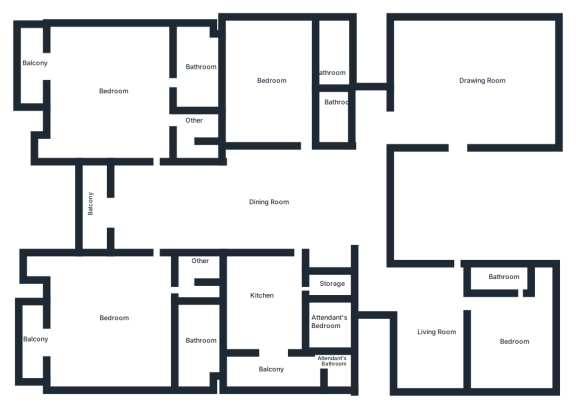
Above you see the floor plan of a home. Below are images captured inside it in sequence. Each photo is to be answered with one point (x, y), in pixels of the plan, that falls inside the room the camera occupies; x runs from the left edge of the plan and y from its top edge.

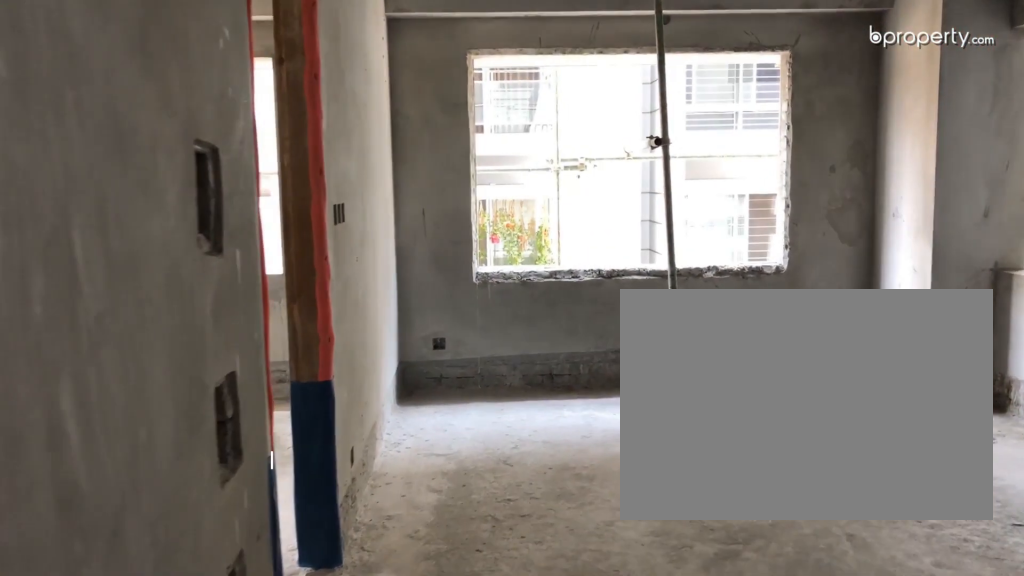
(435, 317)
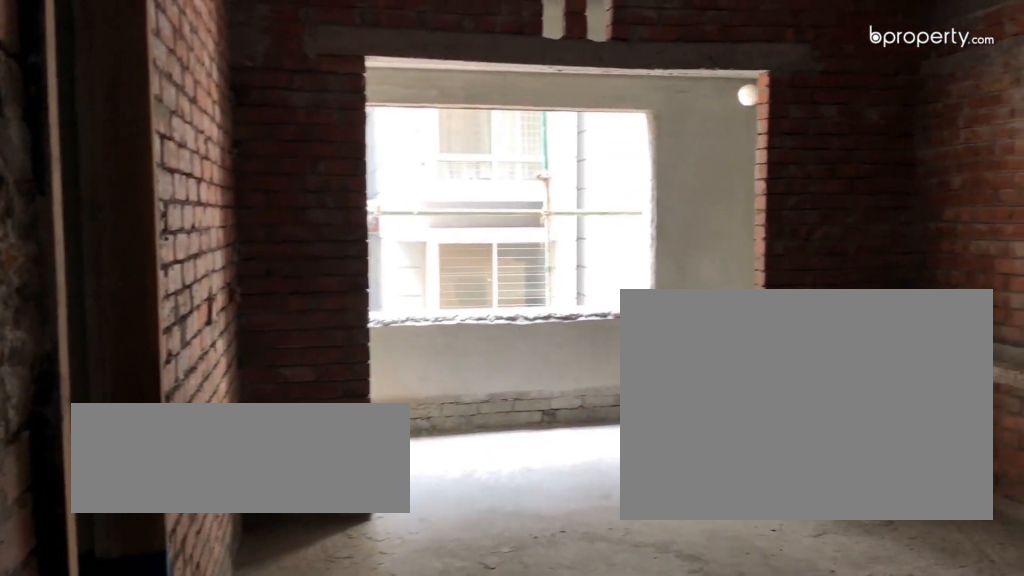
(264, 314)
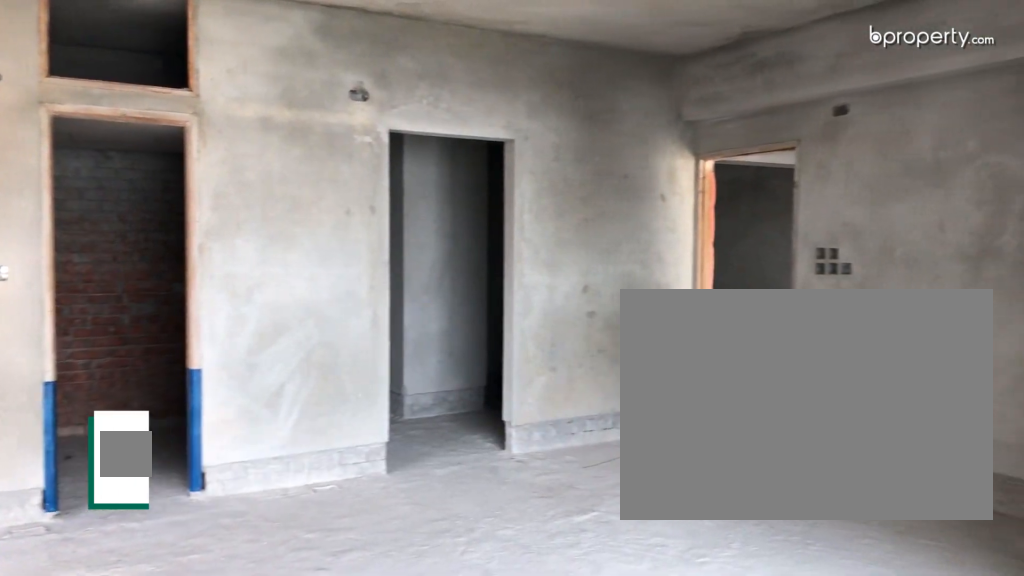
(131, 110)
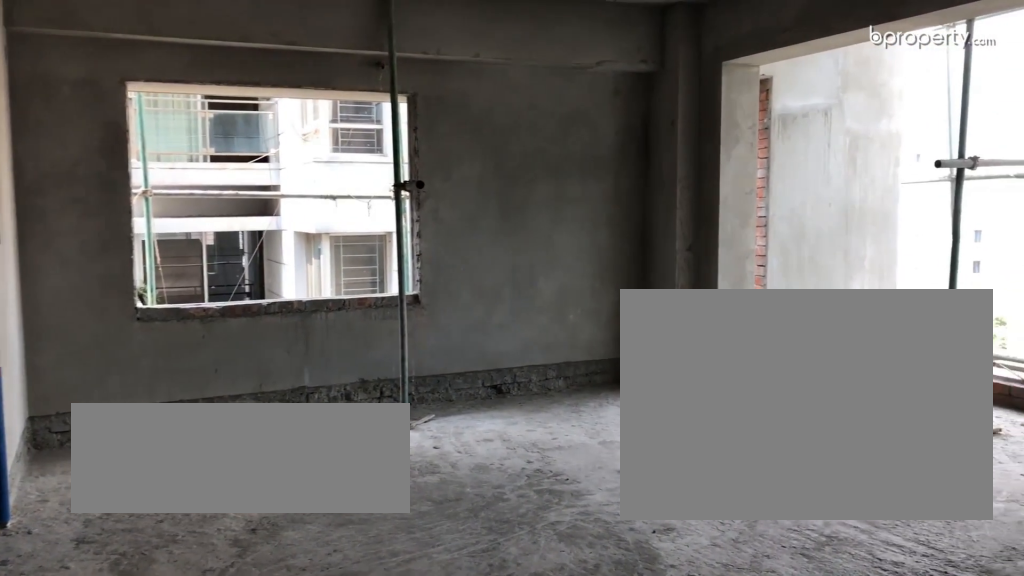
(113, 313)
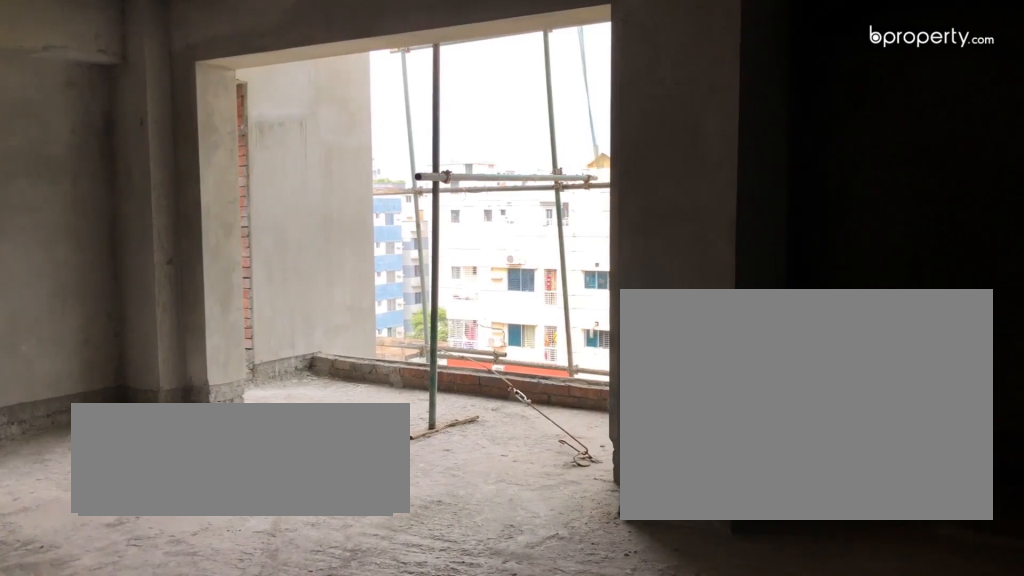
(113, 313)
